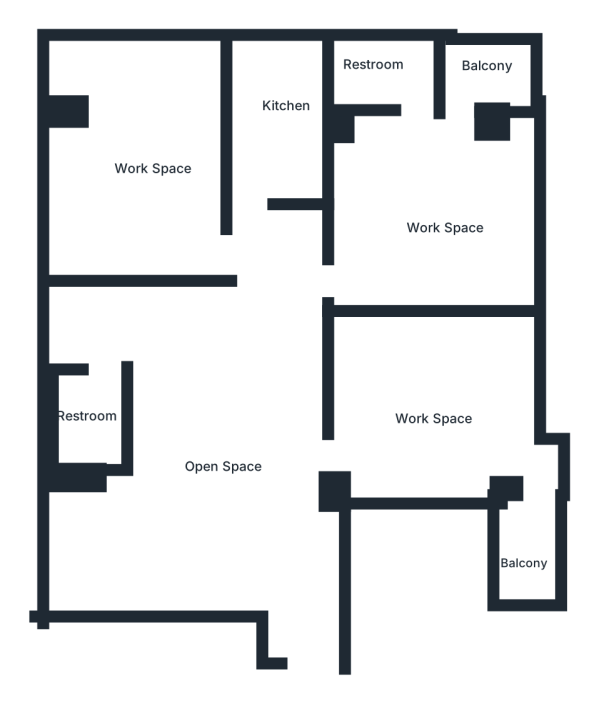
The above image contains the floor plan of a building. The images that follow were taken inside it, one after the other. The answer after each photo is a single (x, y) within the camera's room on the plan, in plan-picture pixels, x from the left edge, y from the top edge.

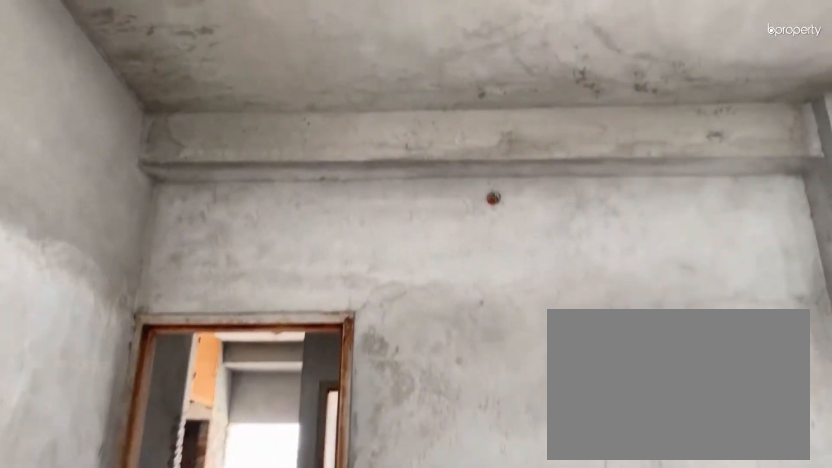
(435, 158)
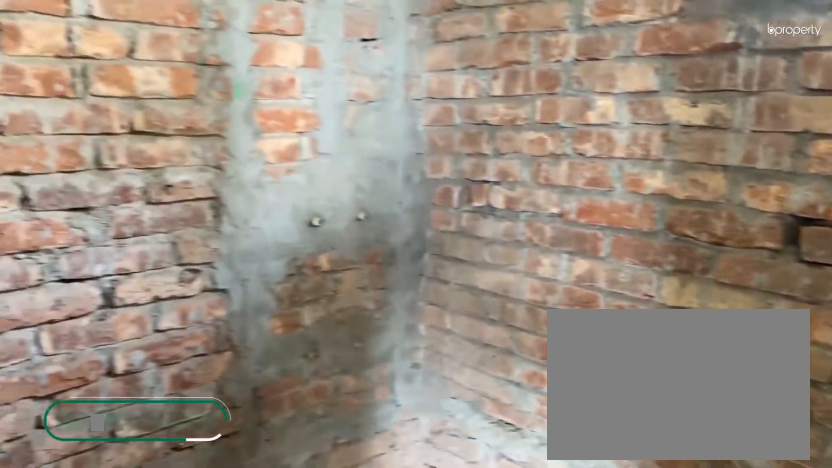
(394, 71)
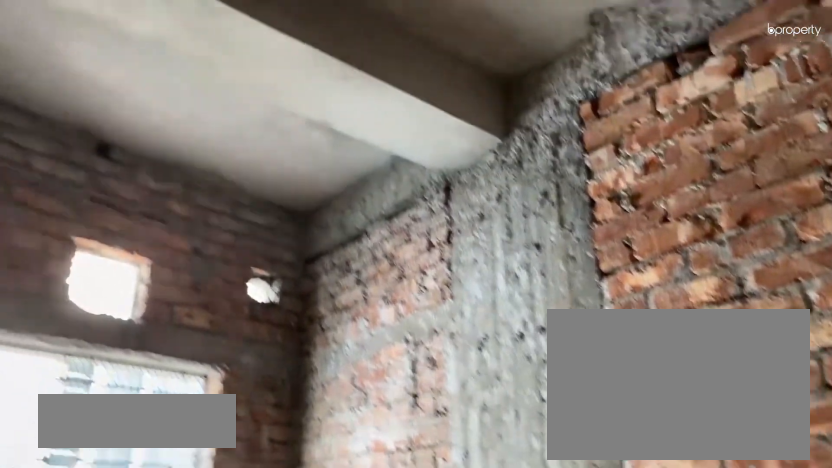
(280, 105)
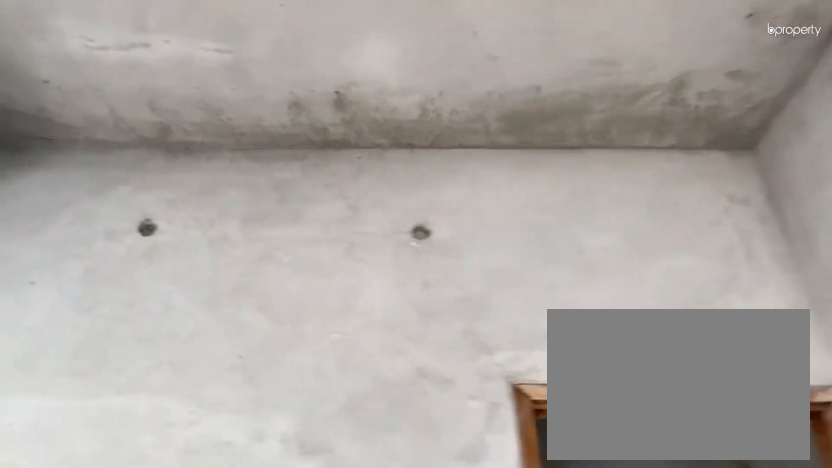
(145, 132)
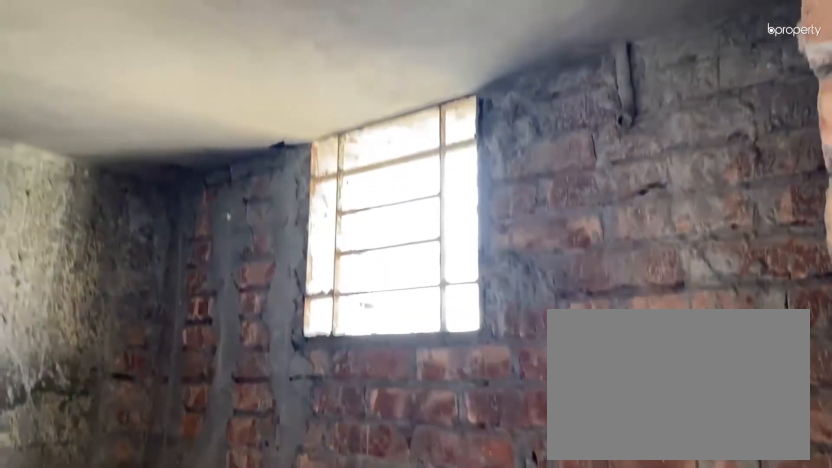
(85, 420)
